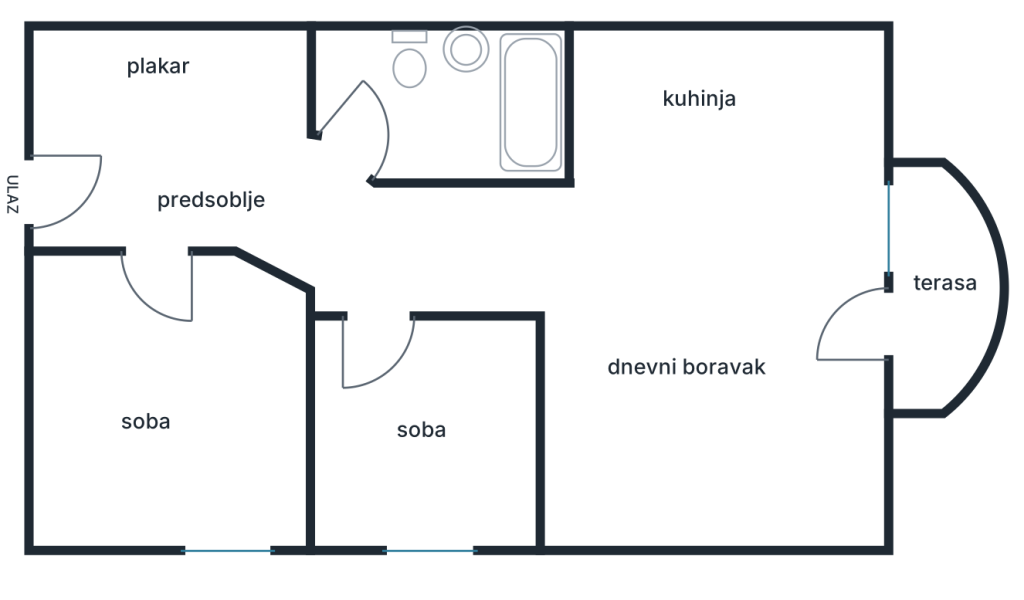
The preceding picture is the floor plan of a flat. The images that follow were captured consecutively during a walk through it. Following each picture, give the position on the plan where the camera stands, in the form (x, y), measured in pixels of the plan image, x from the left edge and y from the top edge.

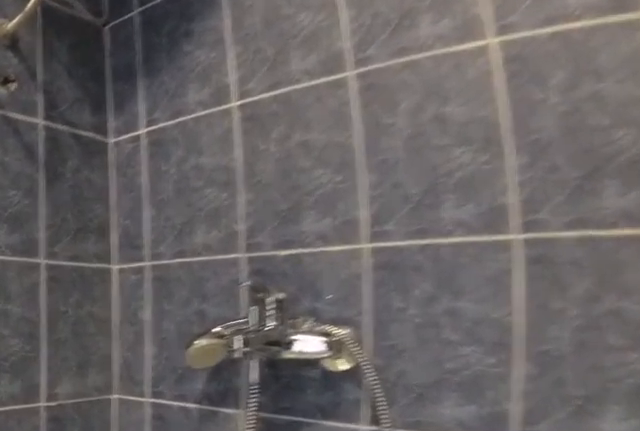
(465, 135)
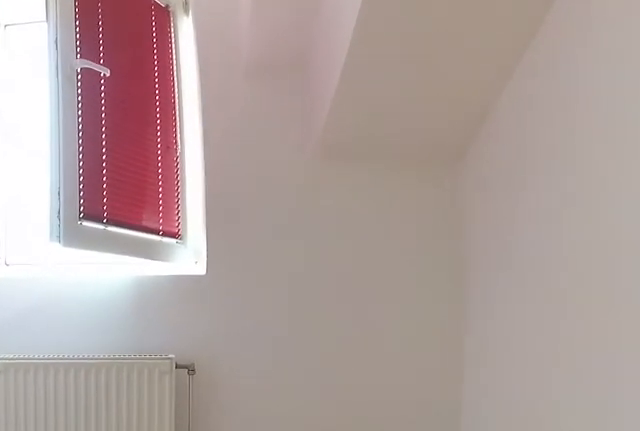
(373, 386)
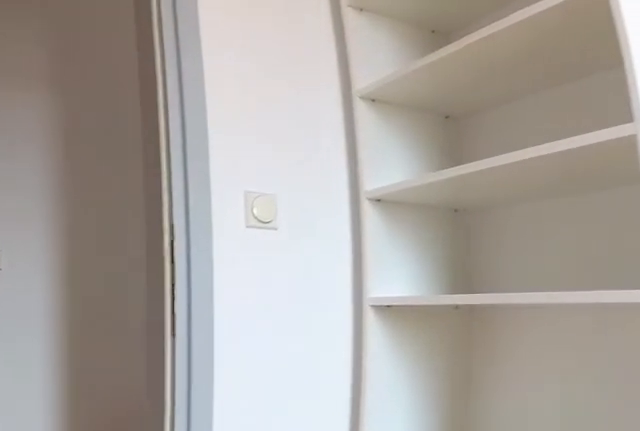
(367, 409)
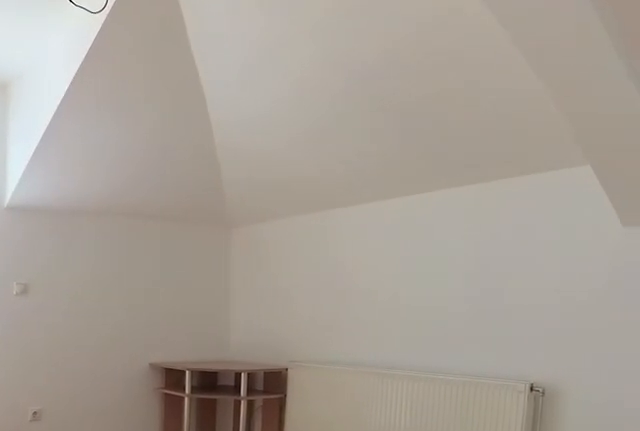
(498, 258)
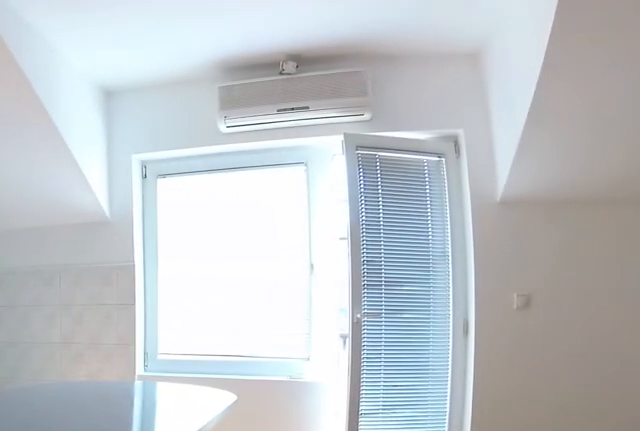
(541, 303)
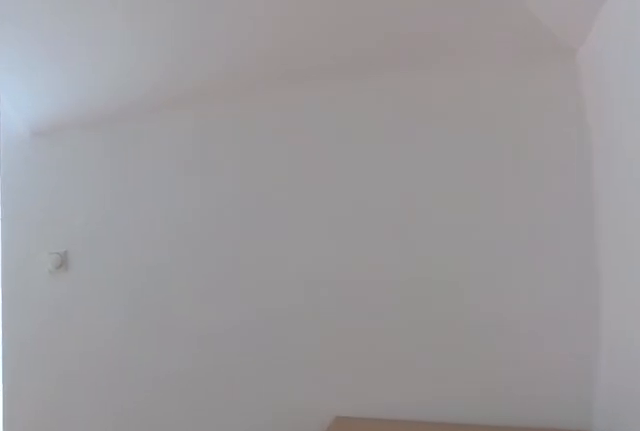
(705, 484)
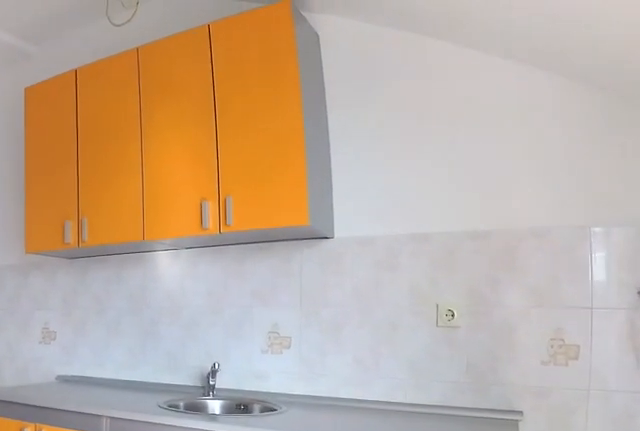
(832, 236)
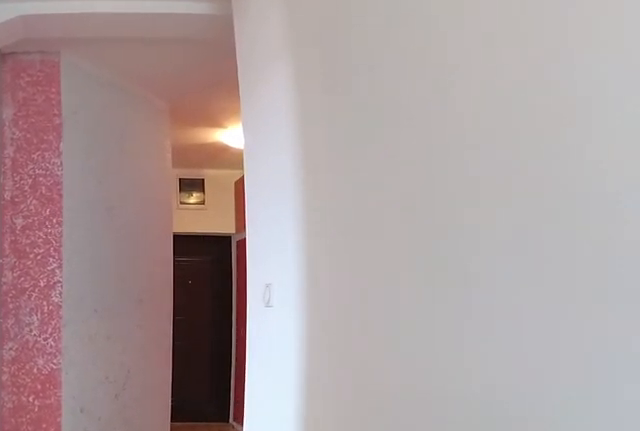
(629, 229)
